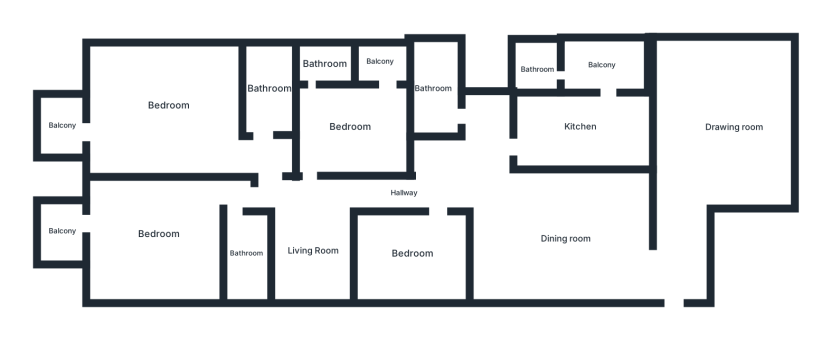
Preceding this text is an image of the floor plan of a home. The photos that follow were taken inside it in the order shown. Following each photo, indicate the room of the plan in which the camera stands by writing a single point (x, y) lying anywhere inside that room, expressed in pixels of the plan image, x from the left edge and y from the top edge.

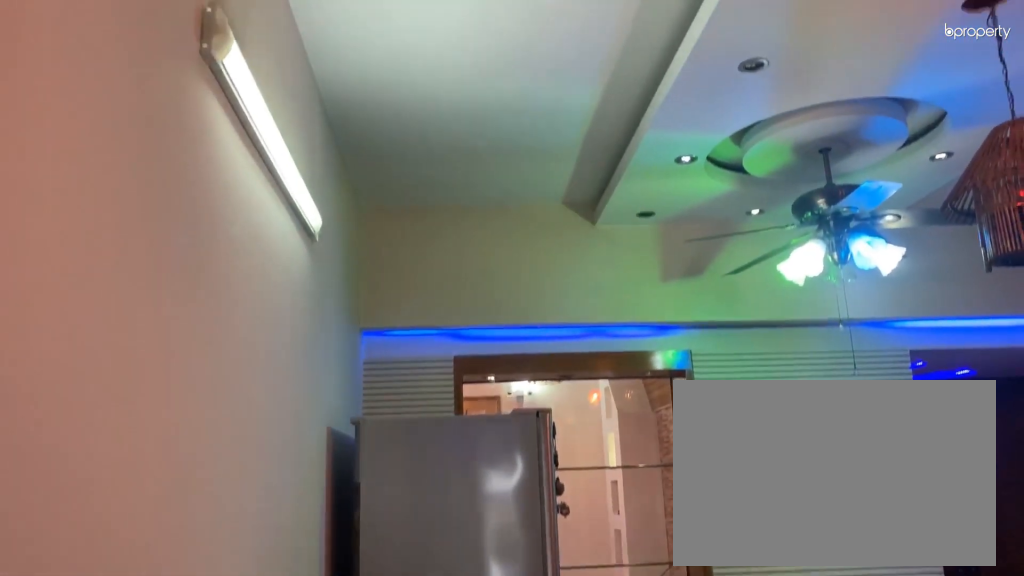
(565, 239)
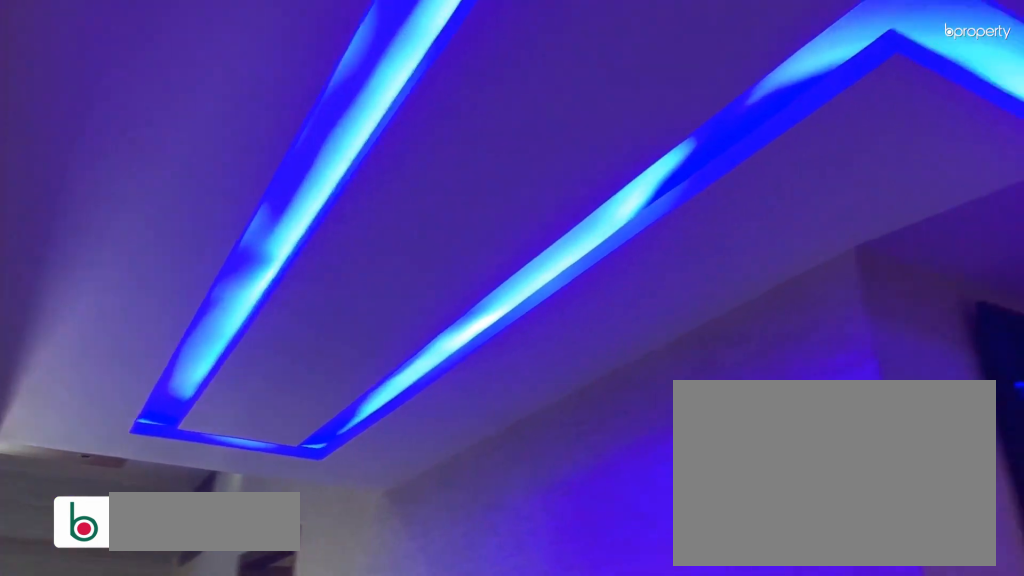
(404, 193)
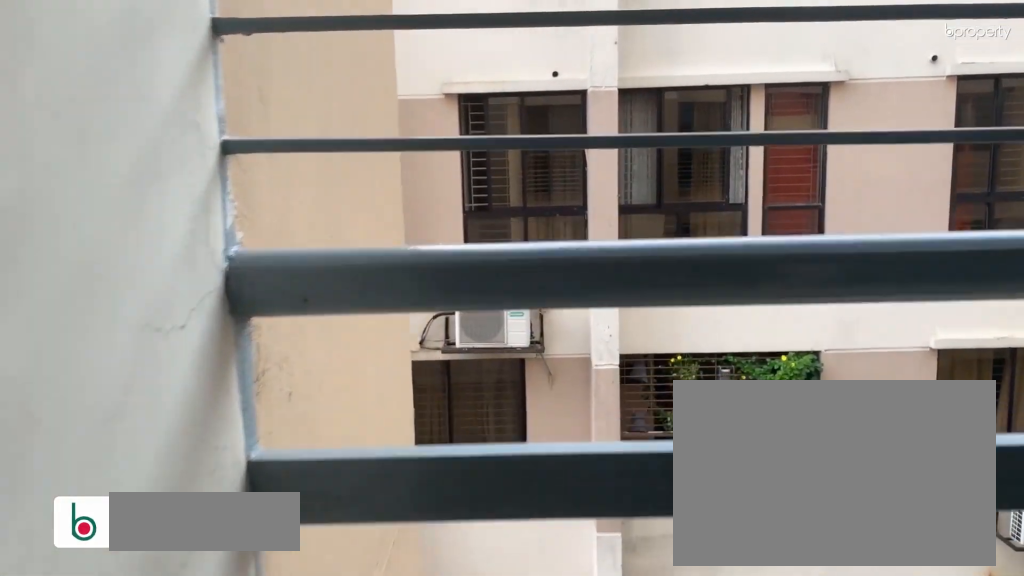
(379, 62)
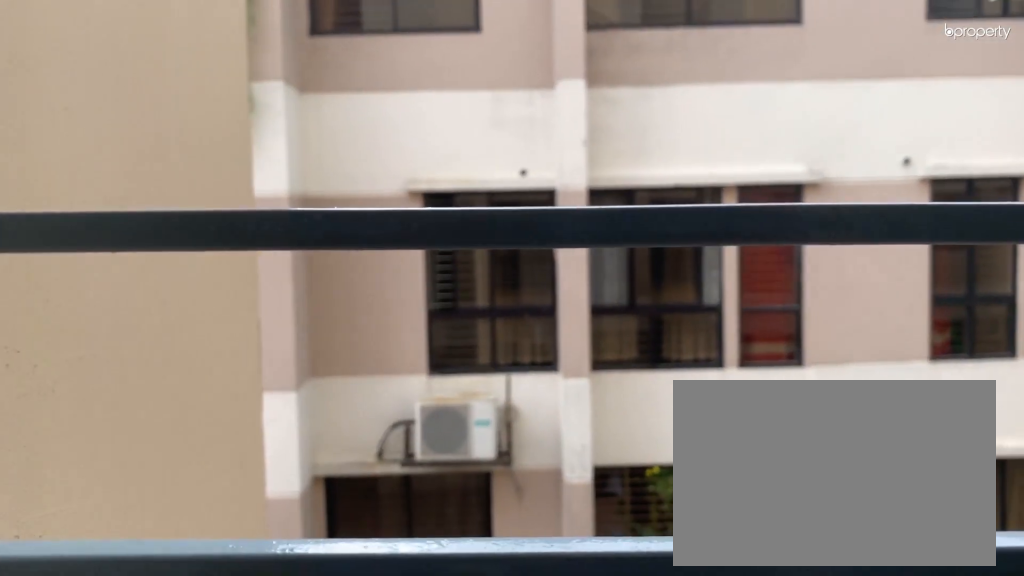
(379, 62)
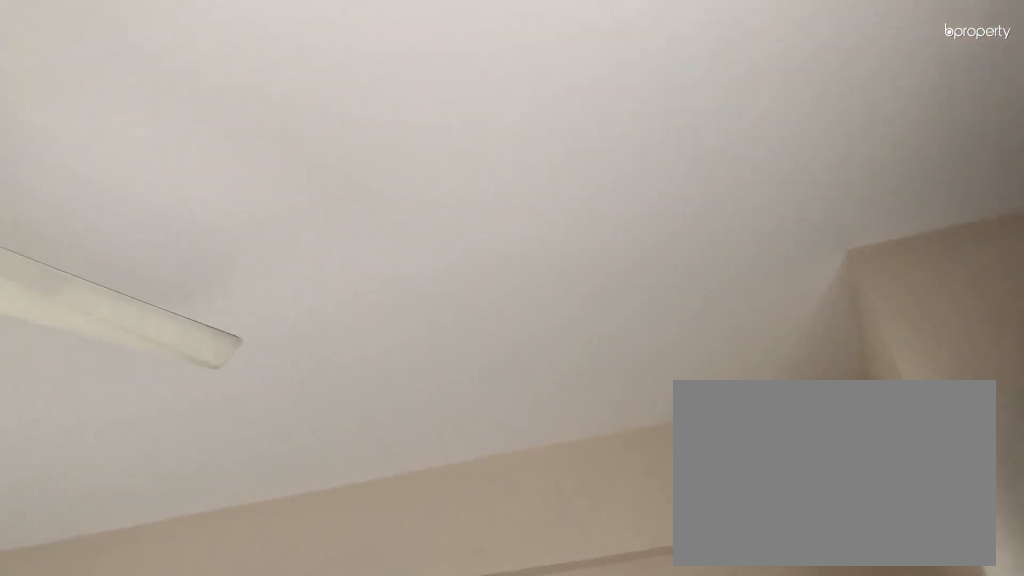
(159, 231)
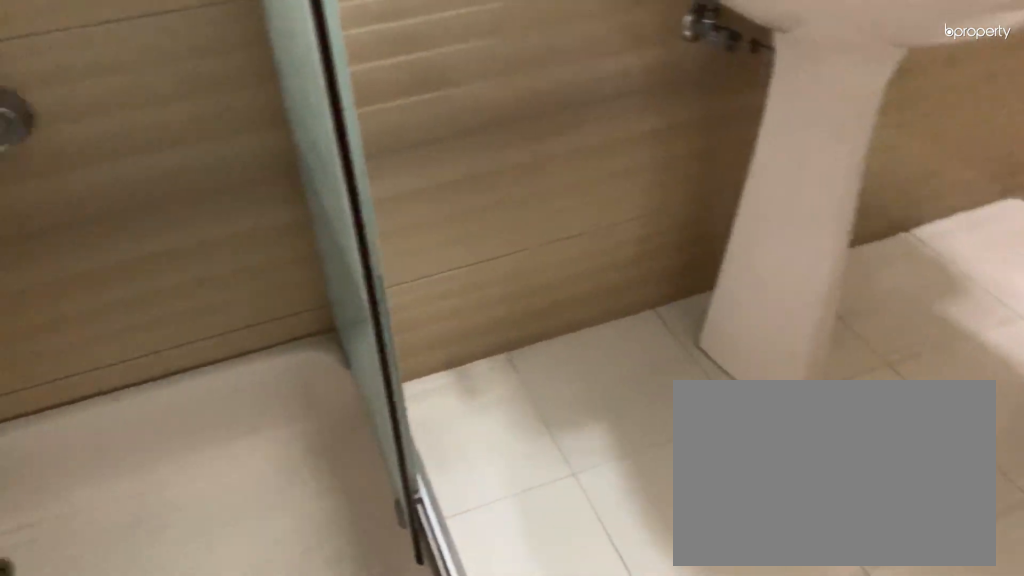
(246, 252)
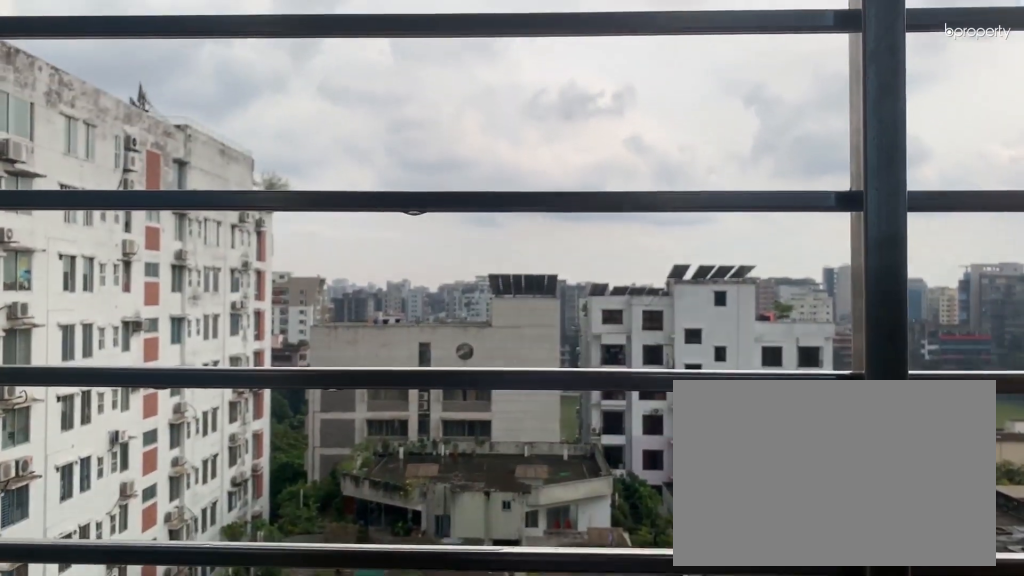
(62, 231)
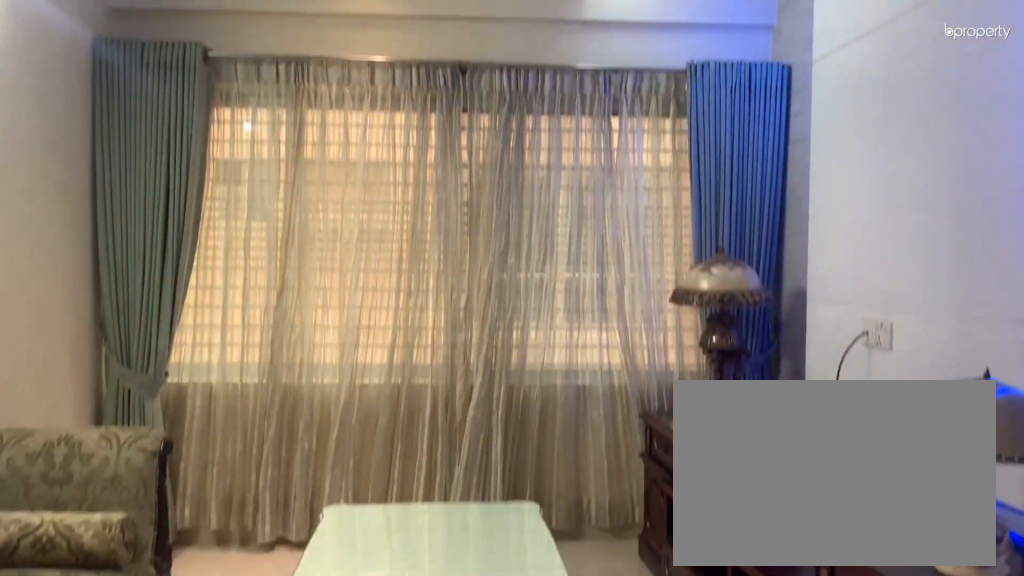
(311, 250)
